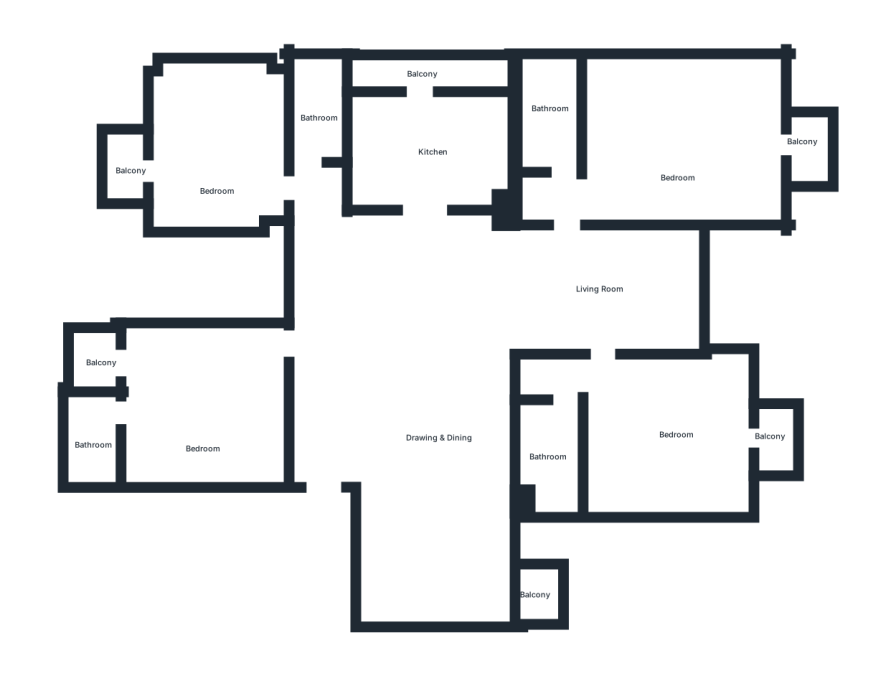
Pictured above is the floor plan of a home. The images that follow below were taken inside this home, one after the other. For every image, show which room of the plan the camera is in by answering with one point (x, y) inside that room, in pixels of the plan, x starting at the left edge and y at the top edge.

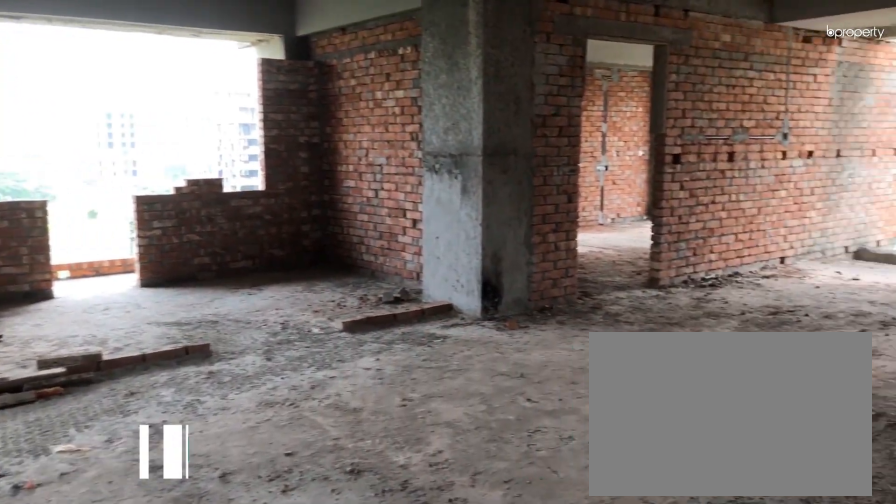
(421, 433)
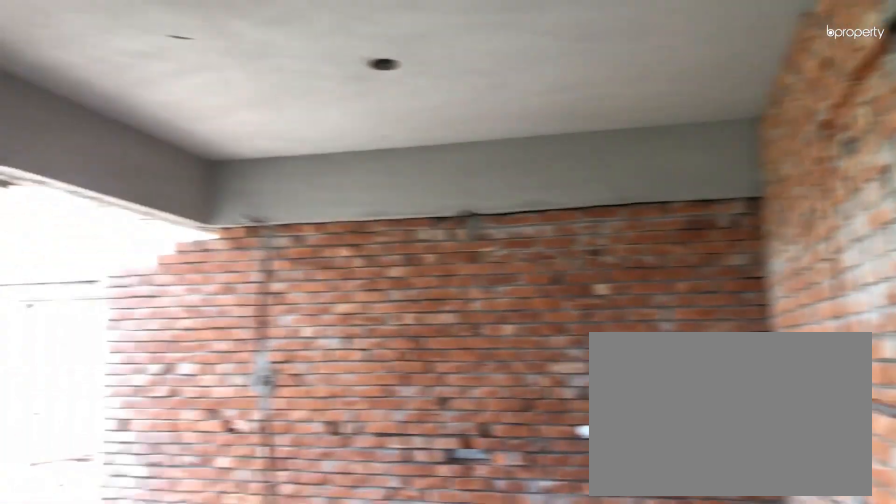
(417, 419)
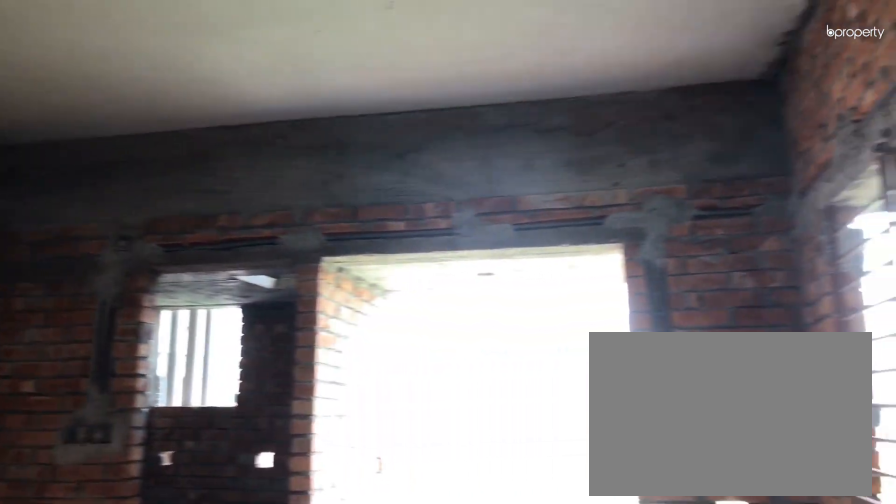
(189, 415)
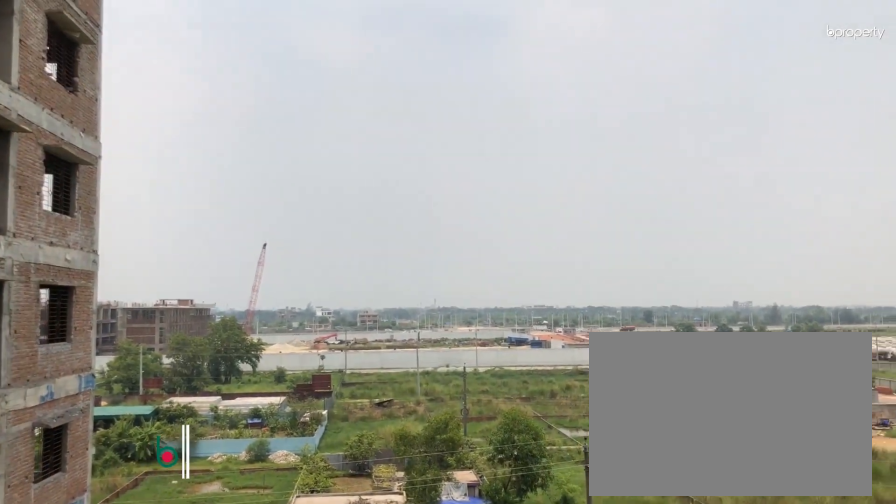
(91, 359)
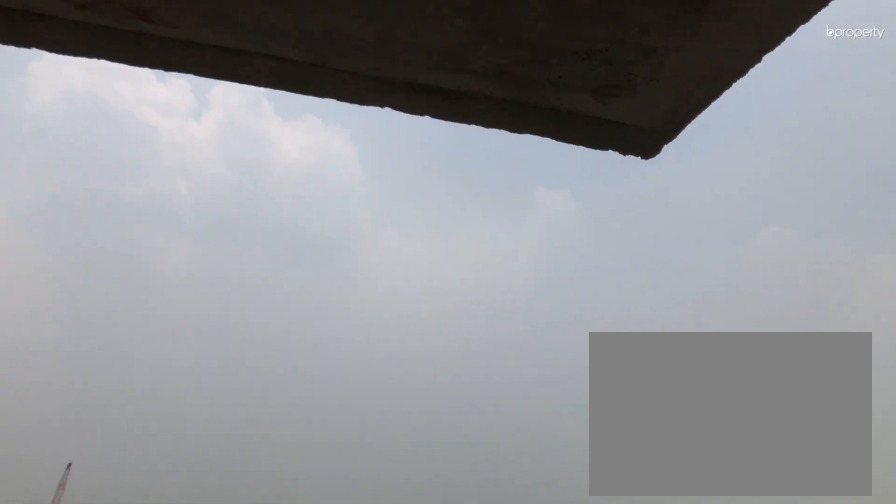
(91, 359)
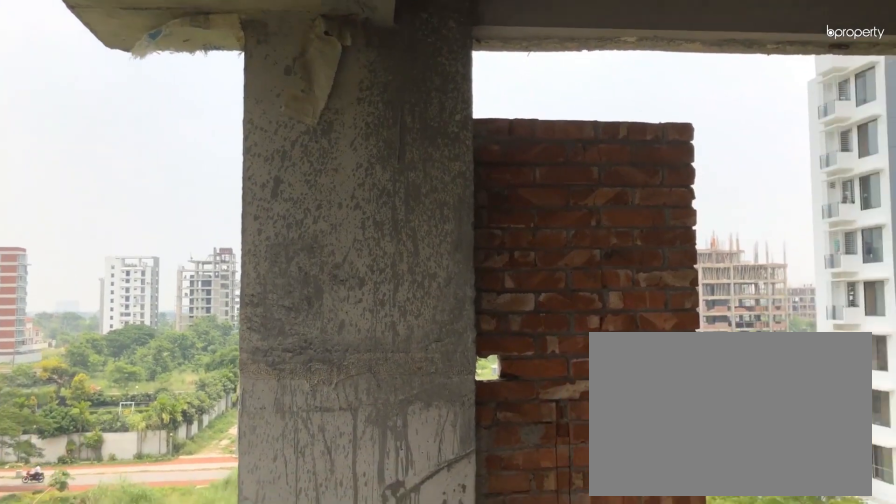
(128, 169)
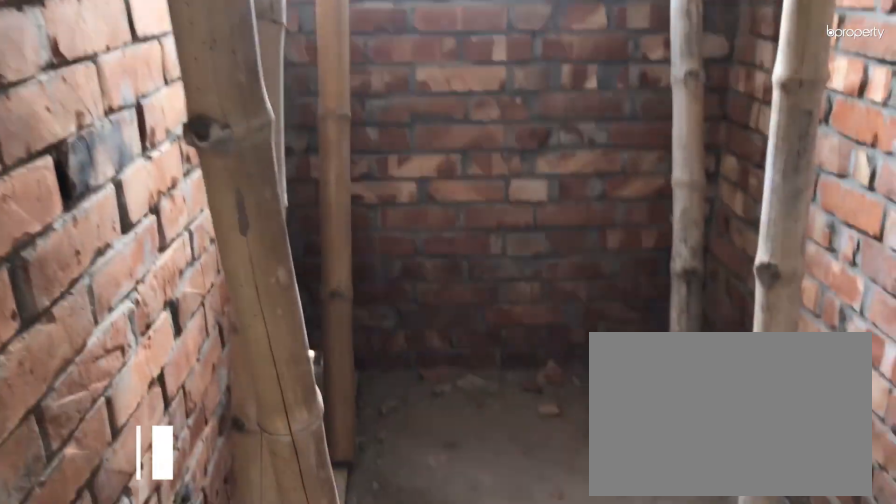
(316, 88)
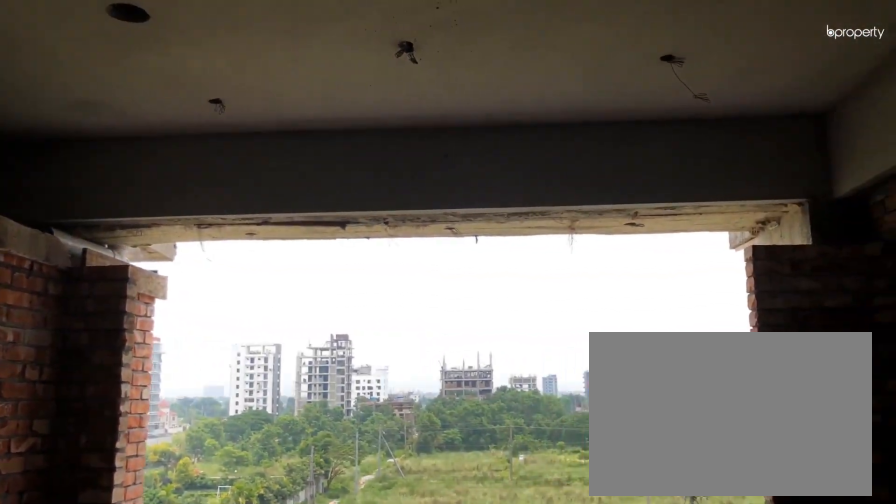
(423, 158)
